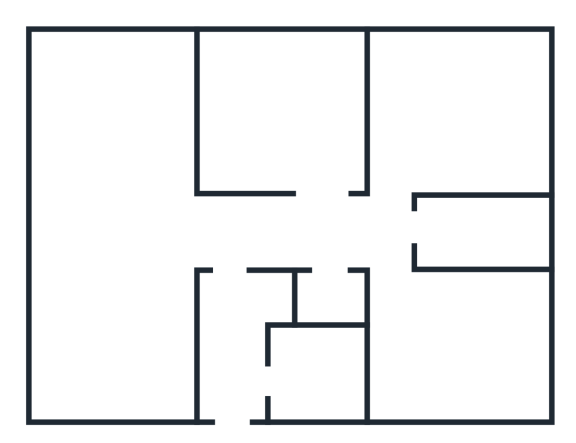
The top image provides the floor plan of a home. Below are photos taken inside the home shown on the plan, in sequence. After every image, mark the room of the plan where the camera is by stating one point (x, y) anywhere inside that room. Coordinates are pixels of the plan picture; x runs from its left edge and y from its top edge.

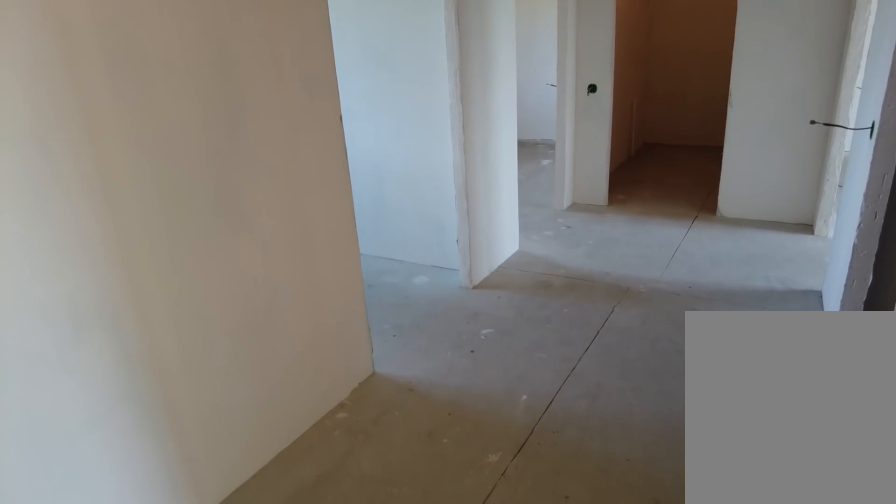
(232, 251)
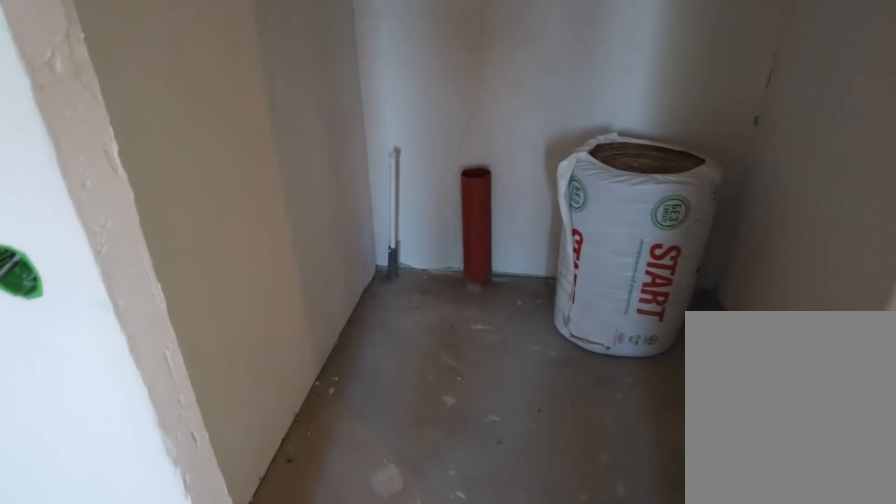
(338, 246)
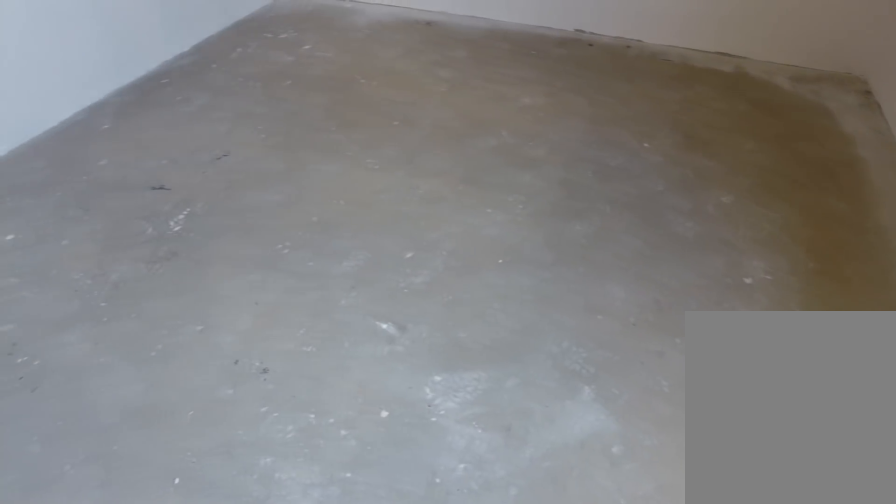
(420, 364)
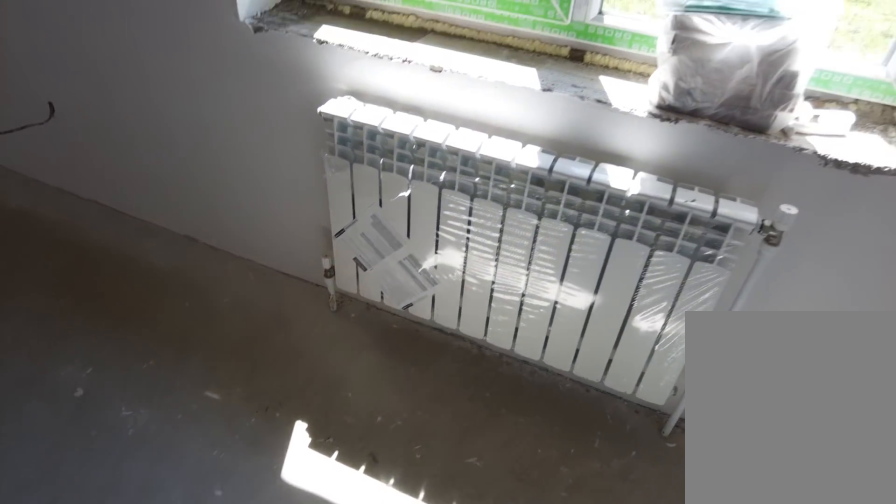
(420, 364)
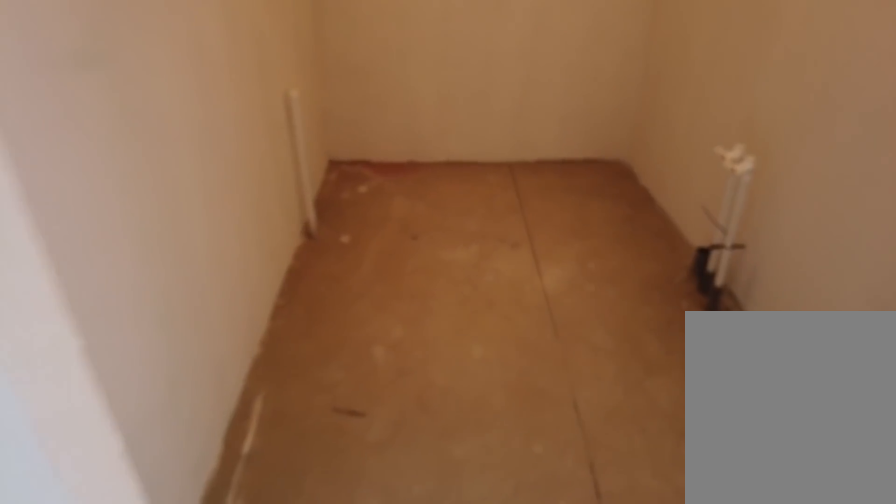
(390, 238)
